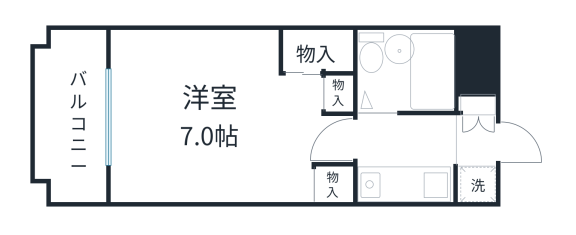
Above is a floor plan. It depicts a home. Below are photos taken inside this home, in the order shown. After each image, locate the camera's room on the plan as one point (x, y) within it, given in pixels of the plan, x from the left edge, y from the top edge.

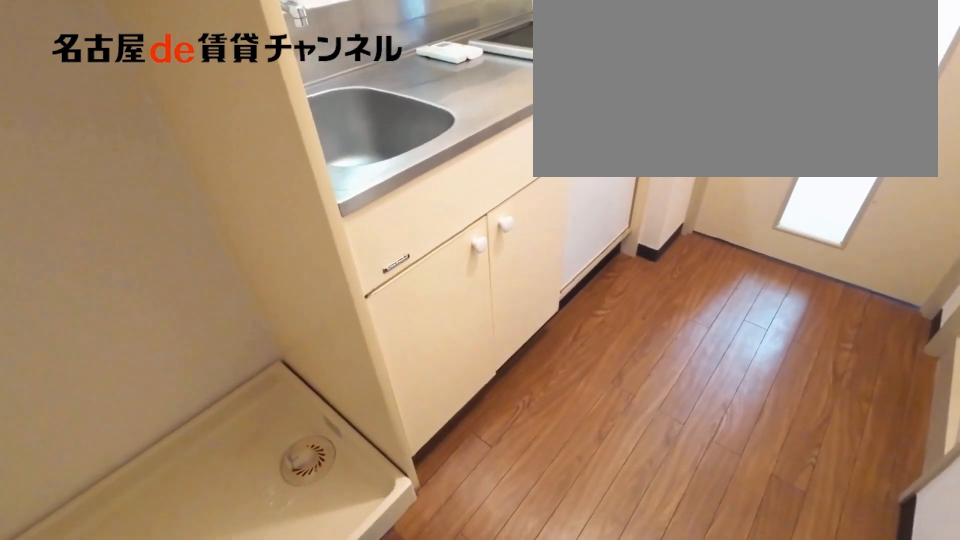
(403, 185)
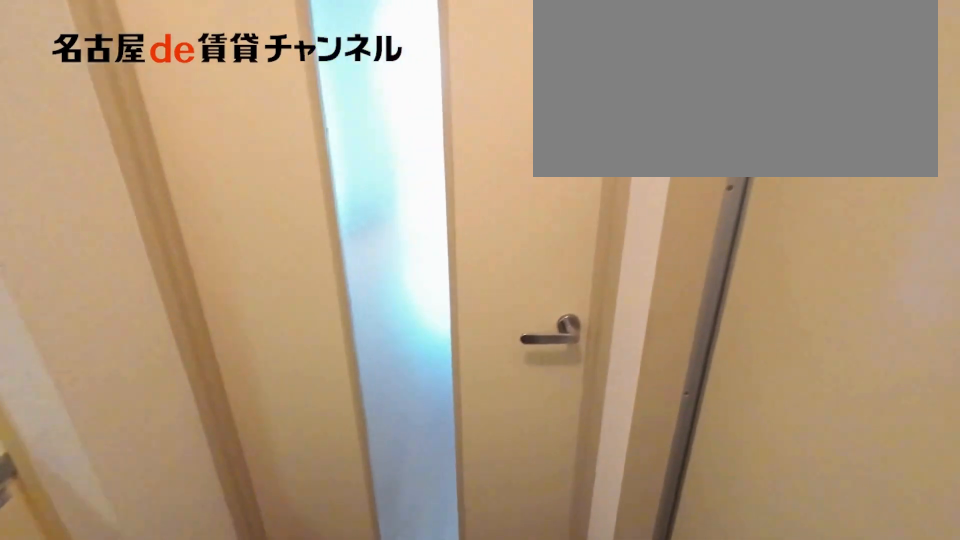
(403, 185)
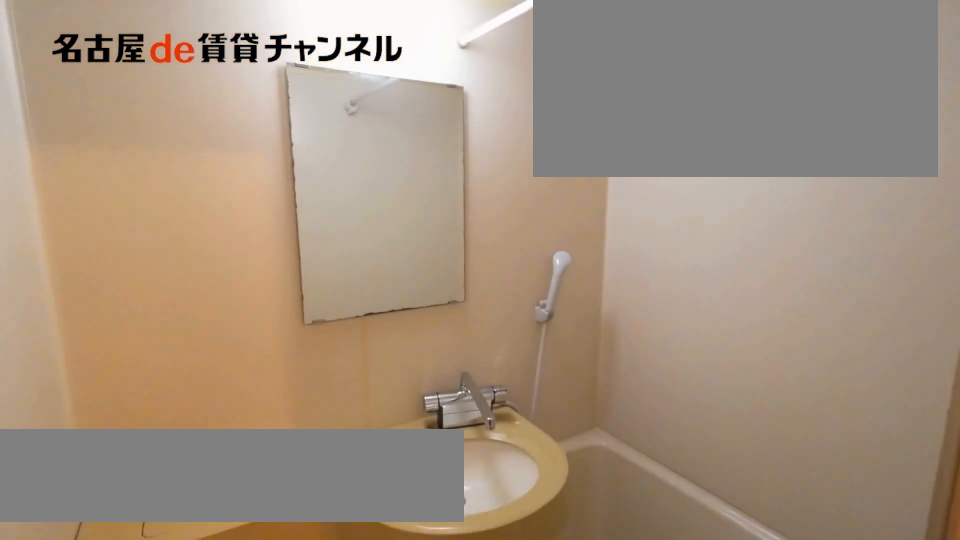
(407, 70)
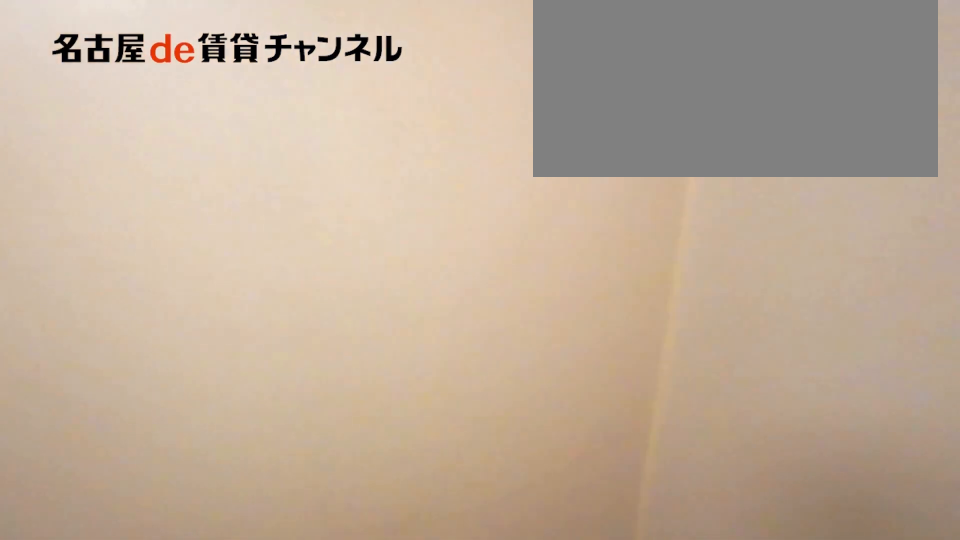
(407, 70)
